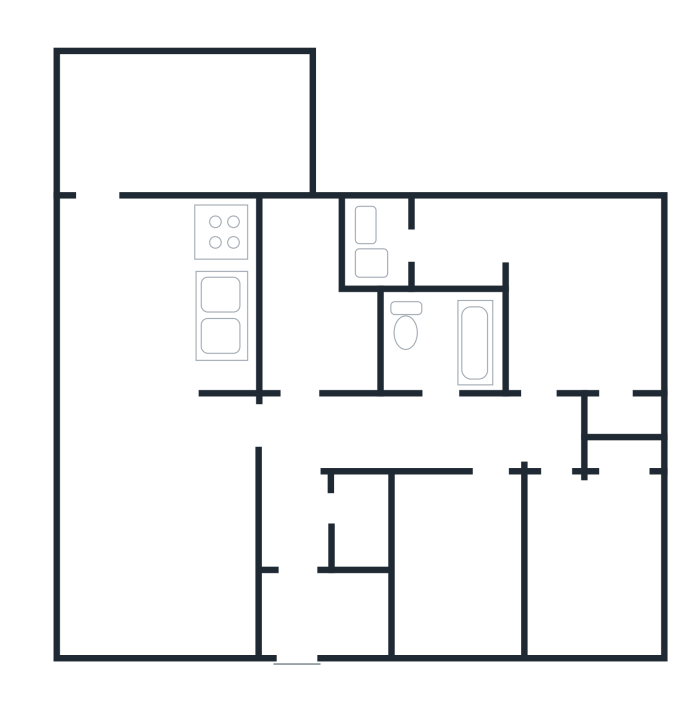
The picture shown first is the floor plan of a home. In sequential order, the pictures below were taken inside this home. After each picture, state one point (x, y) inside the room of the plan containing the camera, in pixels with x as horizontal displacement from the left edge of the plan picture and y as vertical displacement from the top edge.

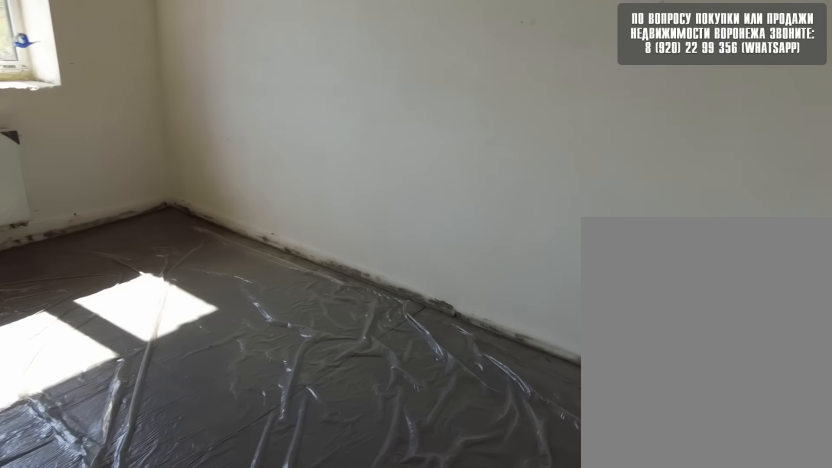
(479, 558)
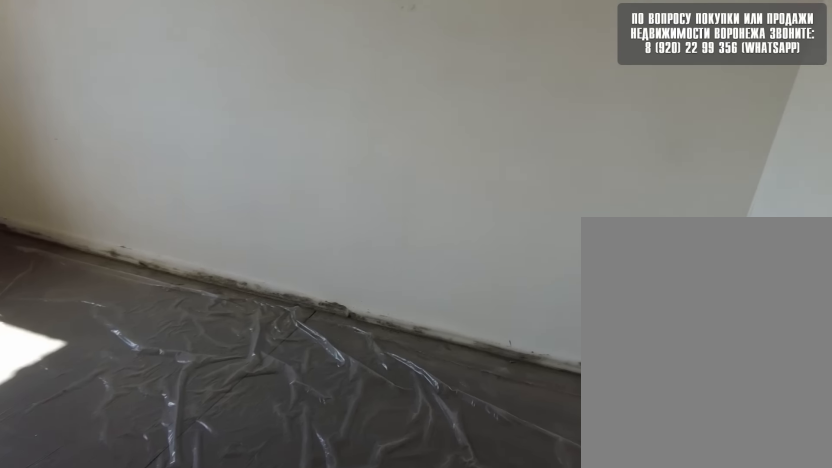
(480, 556)
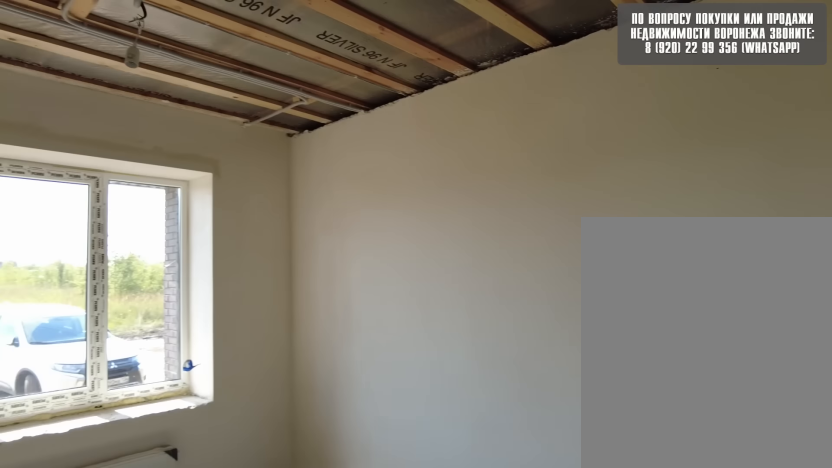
(479, 558)
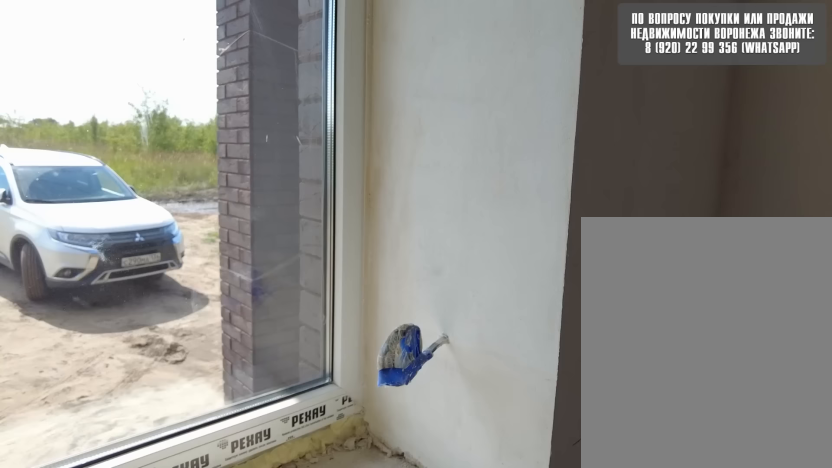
(480, 556)
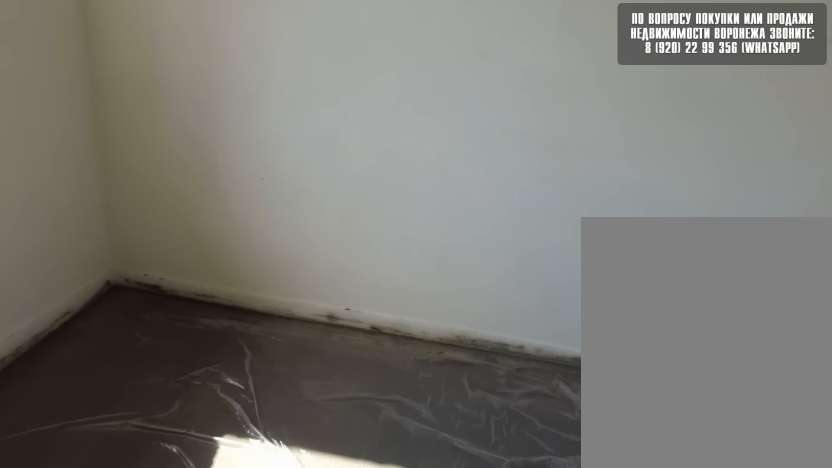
(479, 558)
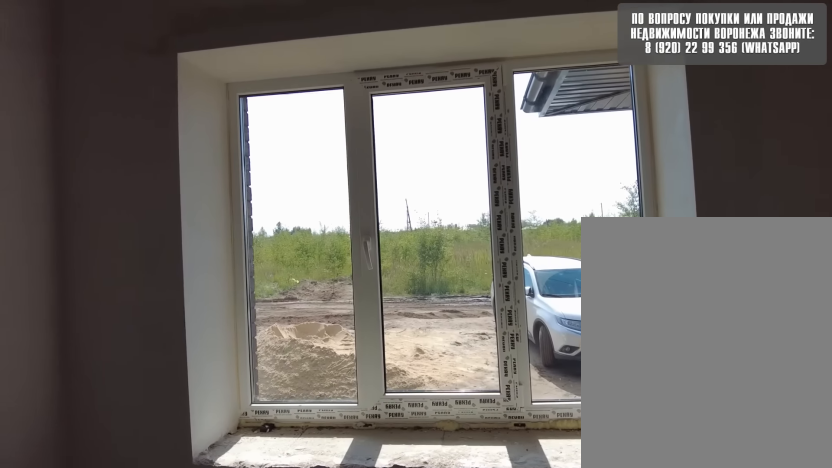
(480, 556)
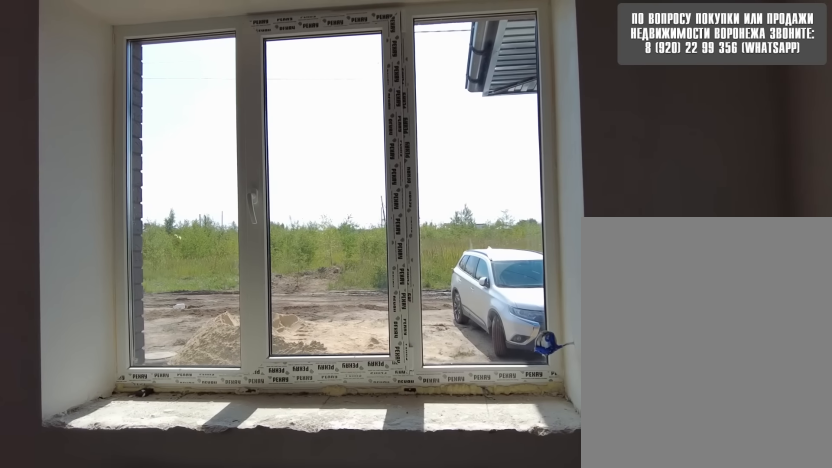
(483, 526)
